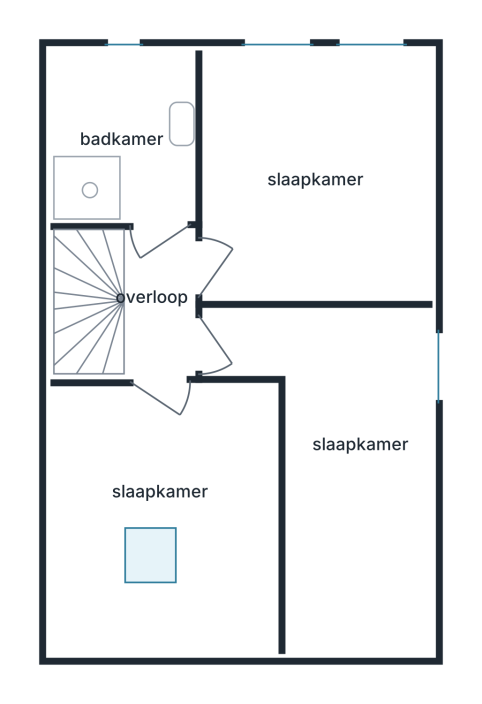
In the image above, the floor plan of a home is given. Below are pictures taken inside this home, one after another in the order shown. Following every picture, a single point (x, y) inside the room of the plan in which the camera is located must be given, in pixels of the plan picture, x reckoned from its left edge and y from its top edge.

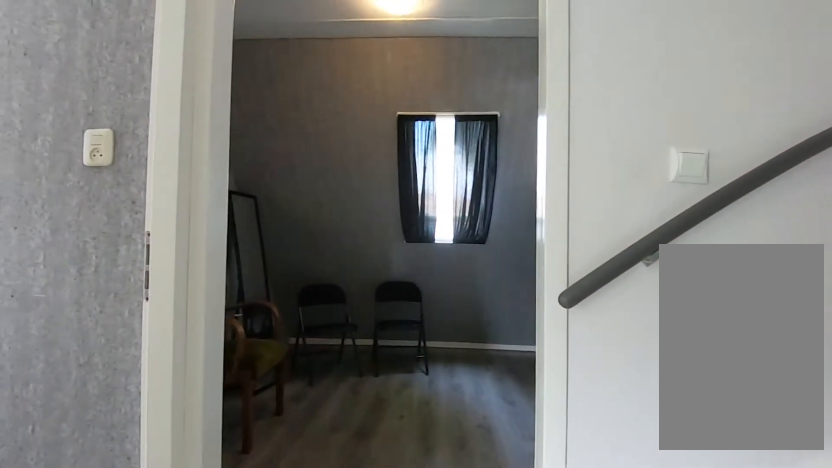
(159, 303)
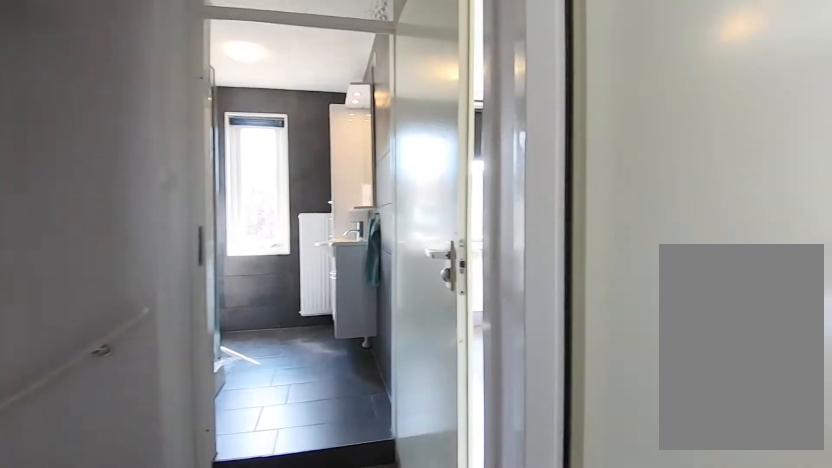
(159, 303)
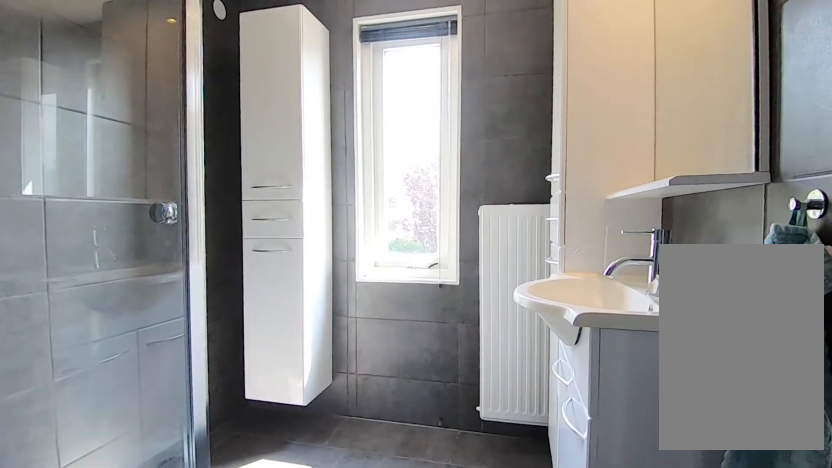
(133, 130)
